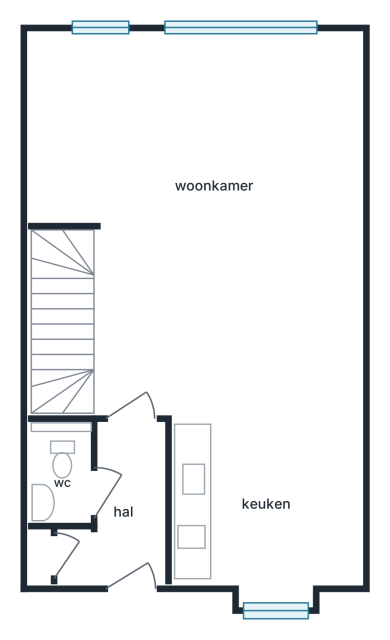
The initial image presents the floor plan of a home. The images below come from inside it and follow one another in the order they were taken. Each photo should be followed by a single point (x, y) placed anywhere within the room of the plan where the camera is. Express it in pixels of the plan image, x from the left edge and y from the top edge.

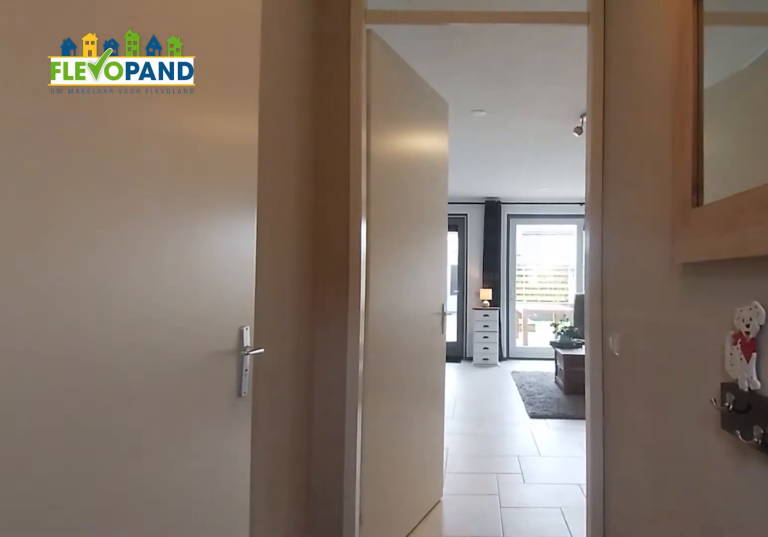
(123, 511)
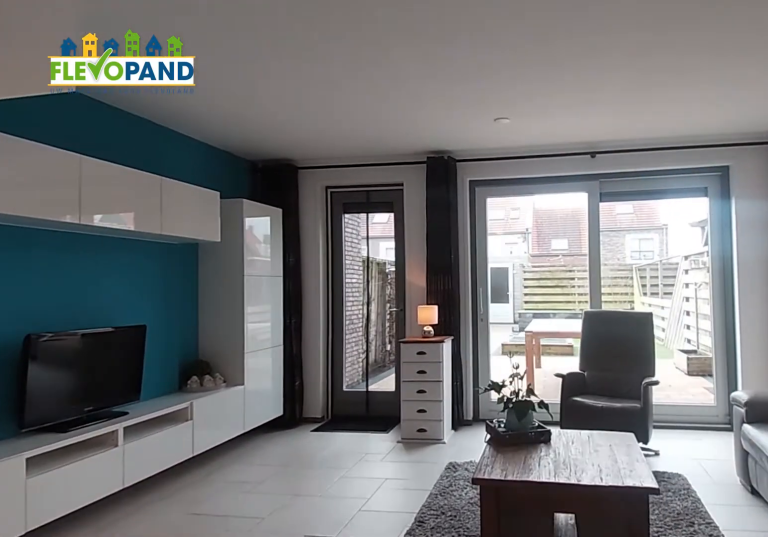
(206, 180)
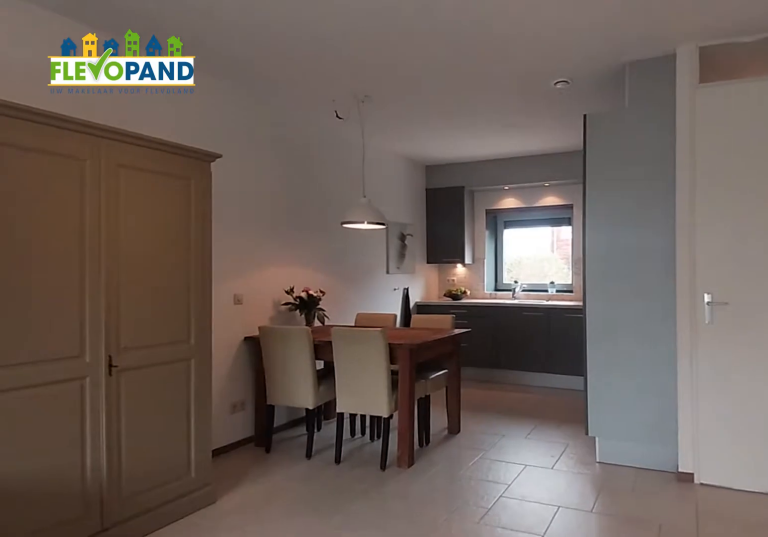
(206, 180)
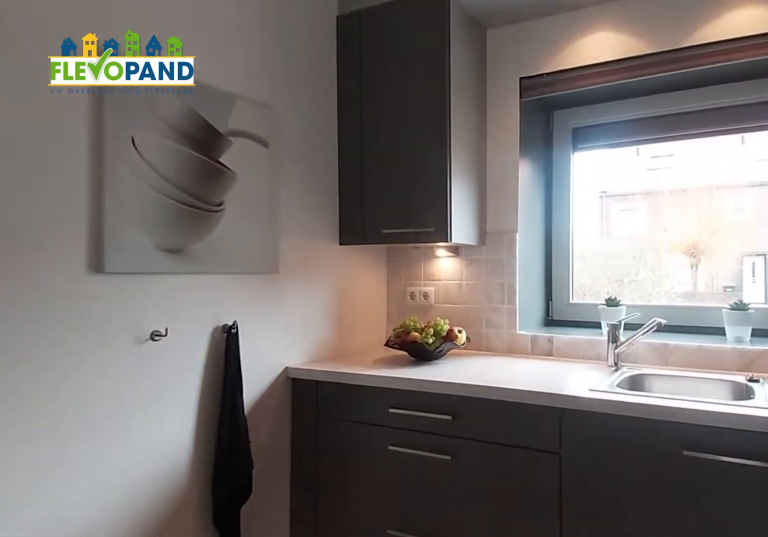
(267, 502)
